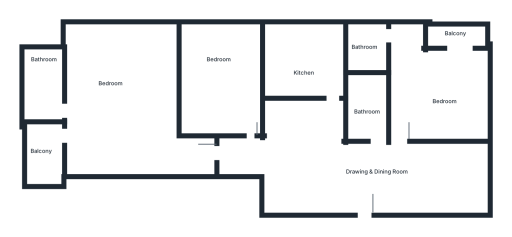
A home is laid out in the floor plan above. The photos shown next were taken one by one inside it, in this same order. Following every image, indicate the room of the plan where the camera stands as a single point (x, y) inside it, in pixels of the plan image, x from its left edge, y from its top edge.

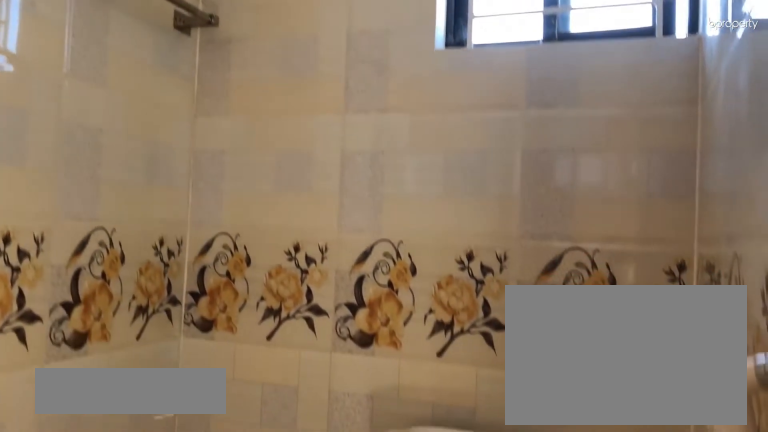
(41, 85)
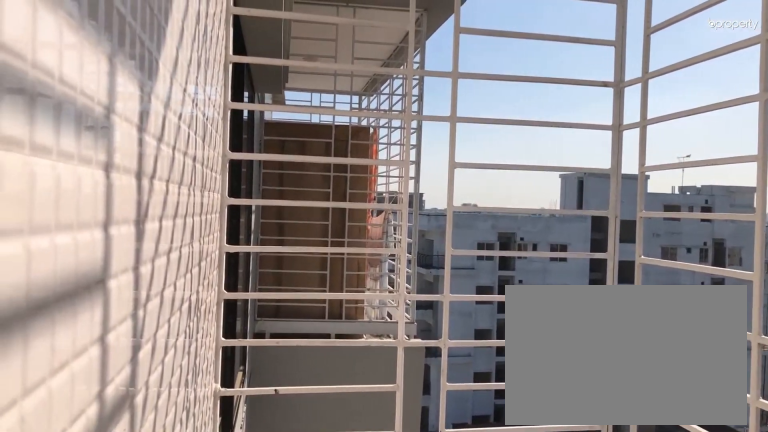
(43, 156)
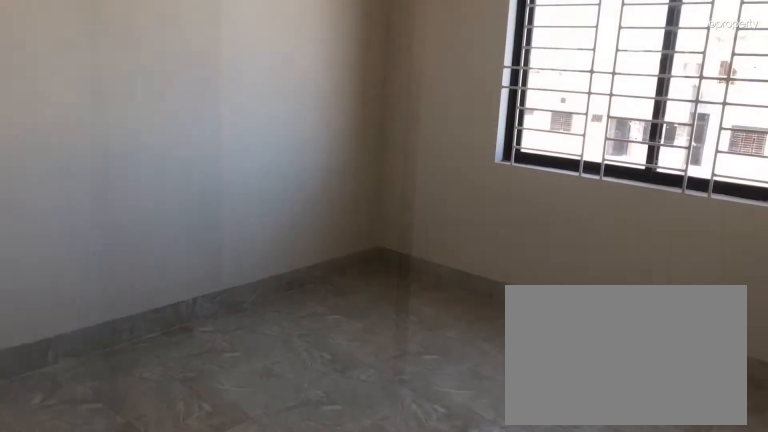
(223, 83)
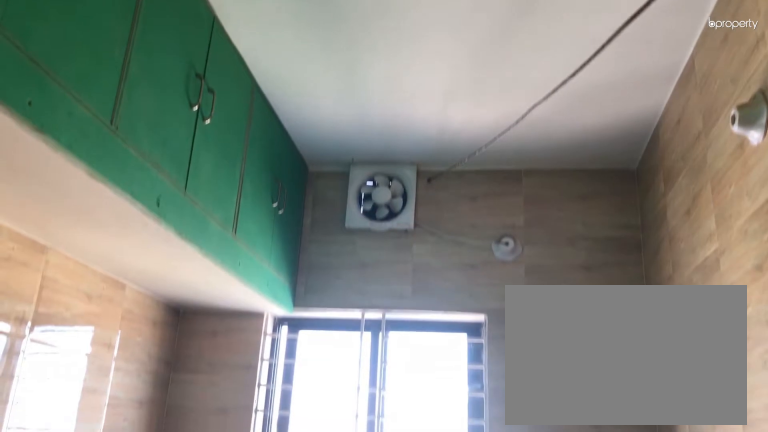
(307, 65)
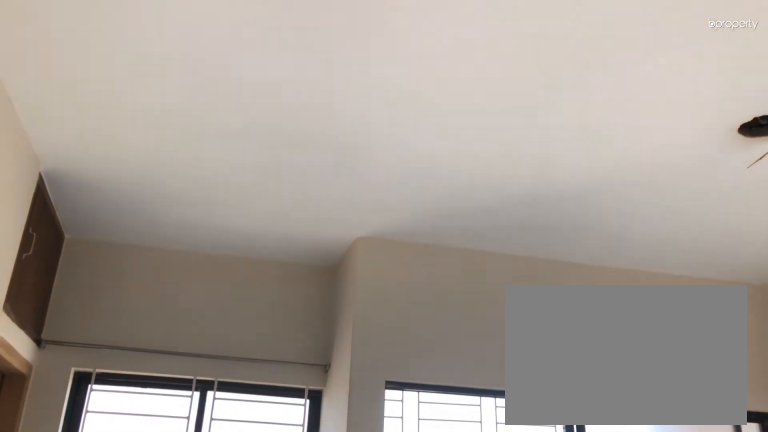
(437, 87)
